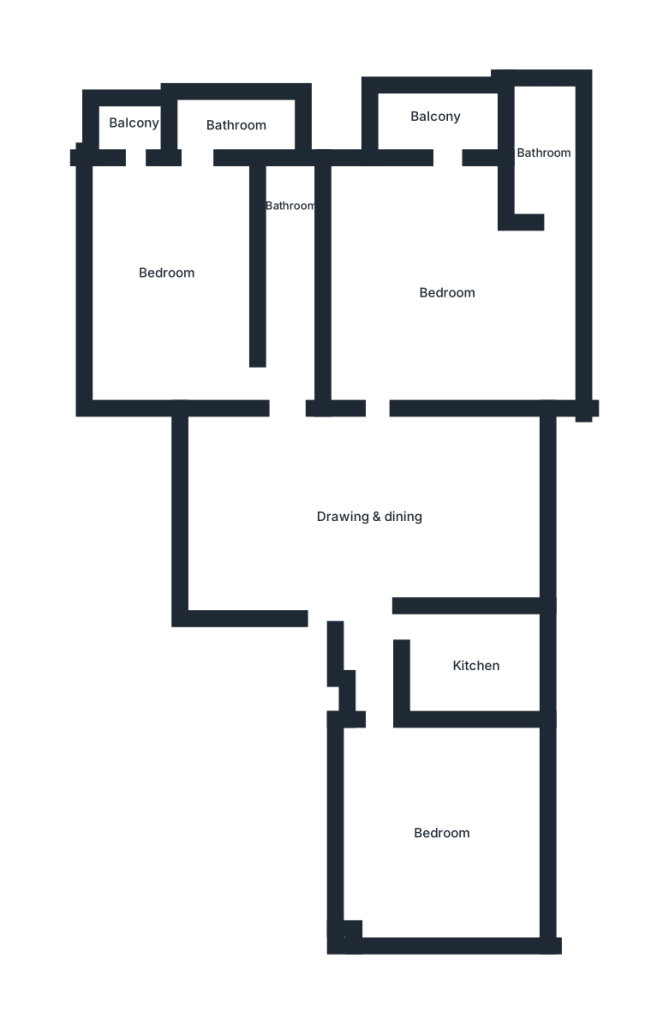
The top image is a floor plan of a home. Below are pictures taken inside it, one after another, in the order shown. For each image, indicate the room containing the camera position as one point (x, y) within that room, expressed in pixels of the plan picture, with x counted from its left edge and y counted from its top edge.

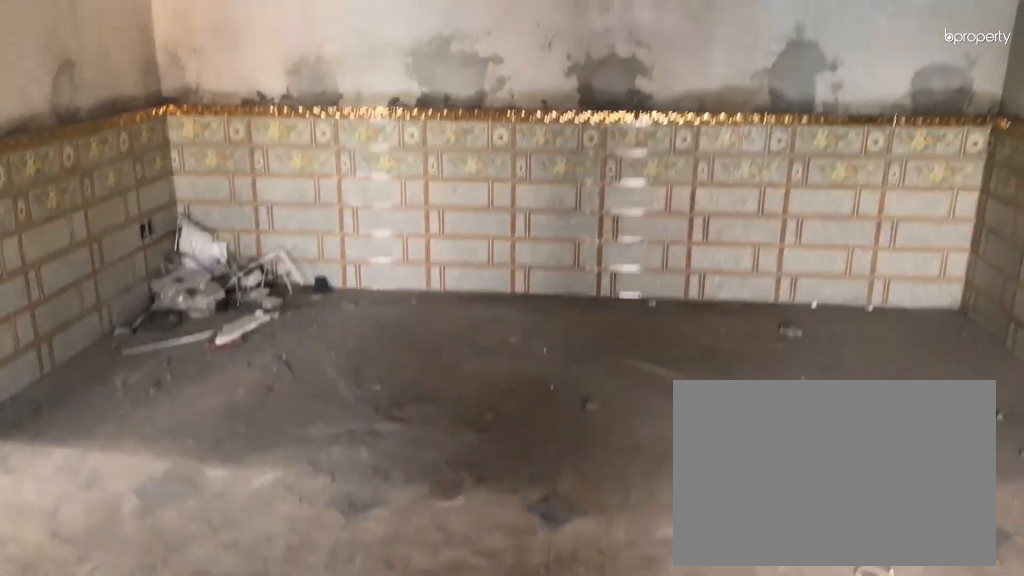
(369, 517)
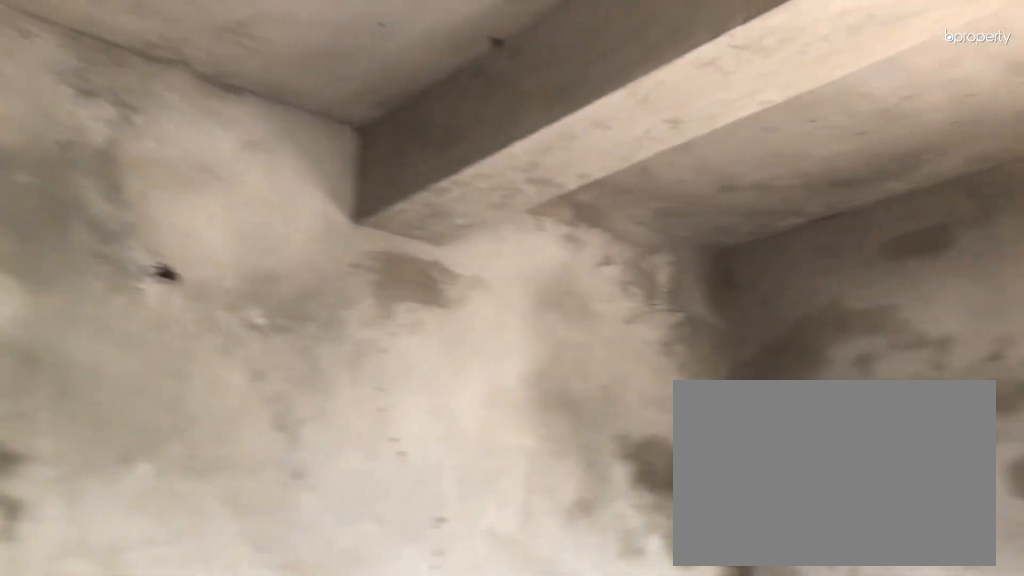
(443, 827)
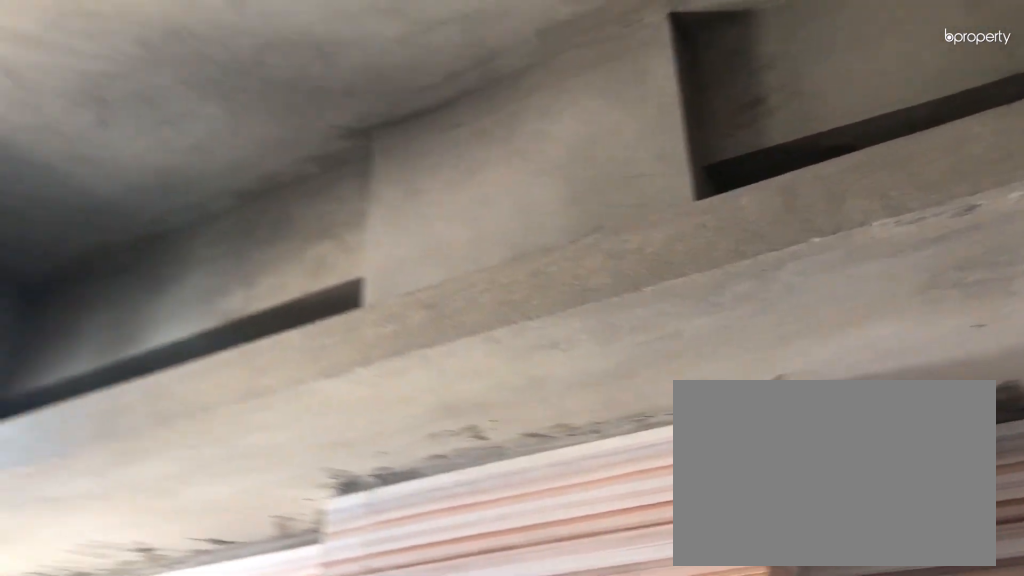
(479, 671)
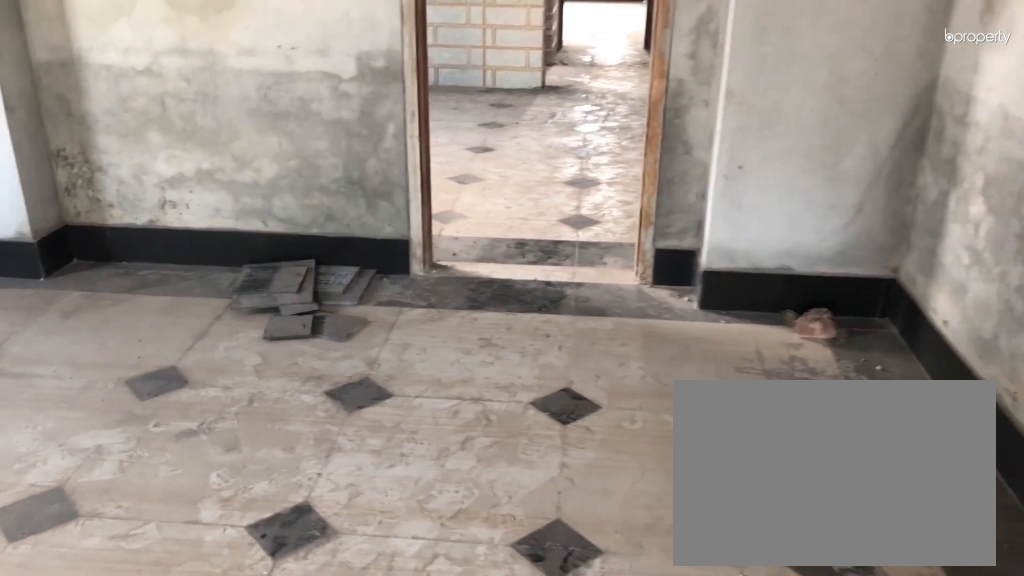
(451, 286)
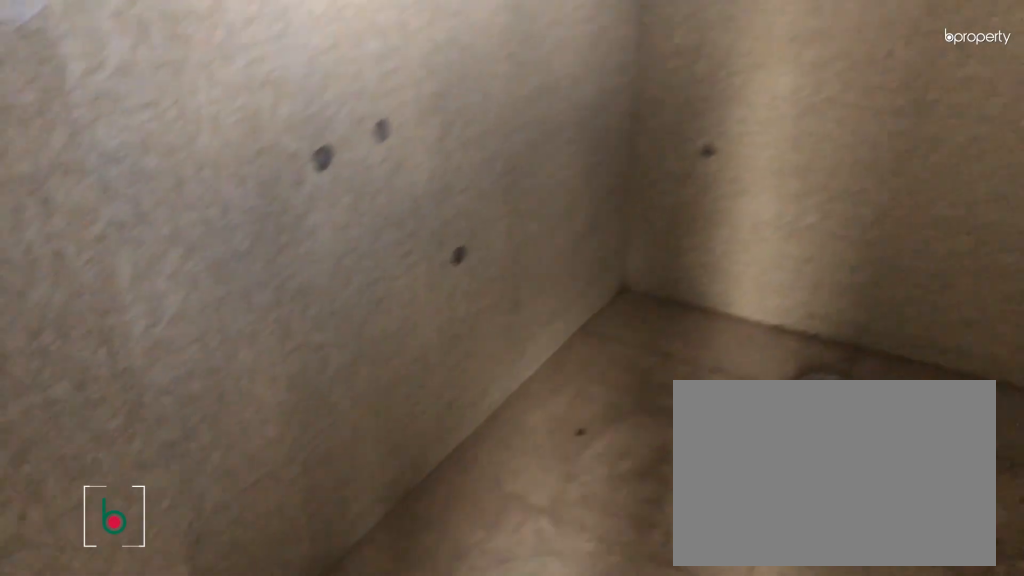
(542, 150)
